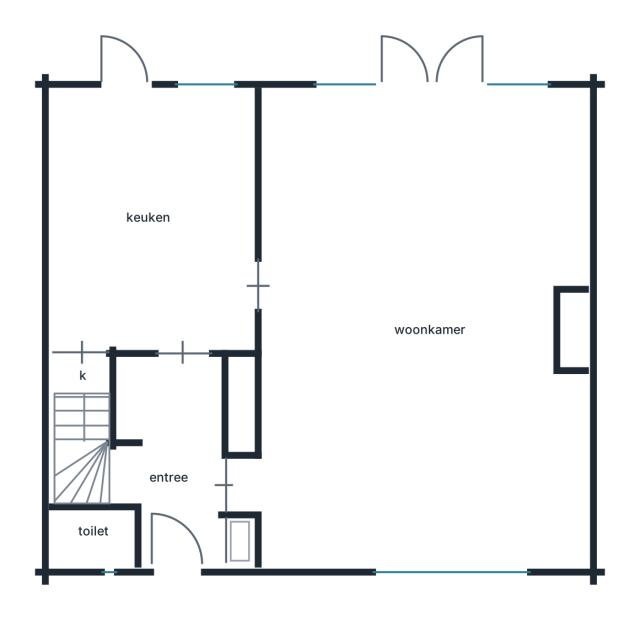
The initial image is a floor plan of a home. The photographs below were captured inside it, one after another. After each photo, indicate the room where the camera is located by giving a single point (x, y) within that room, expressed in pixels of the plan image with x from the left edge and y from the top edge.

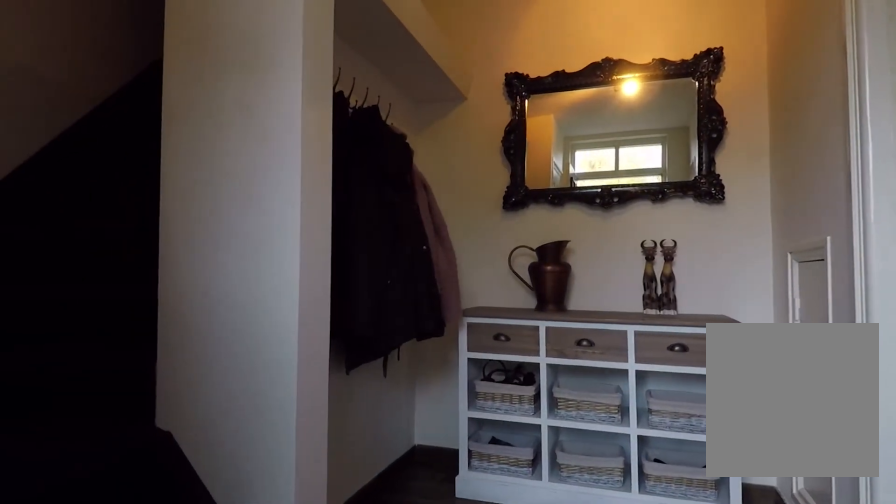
(172, 459)
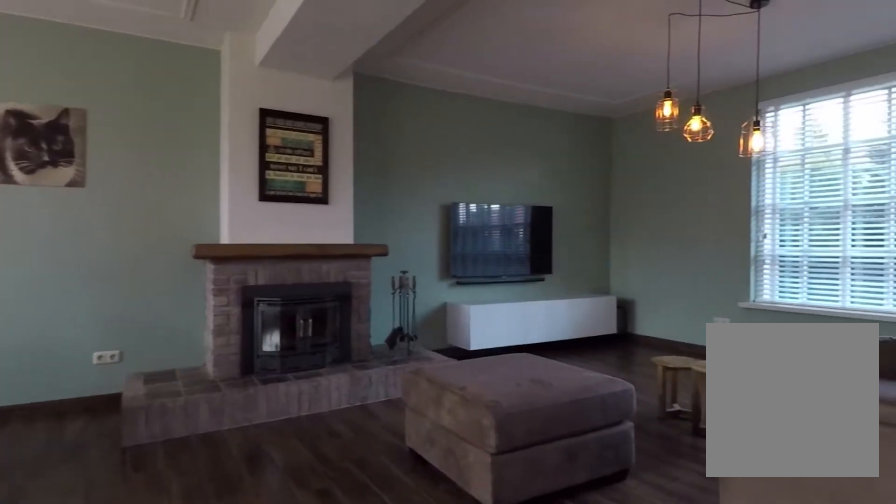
(425, 150)
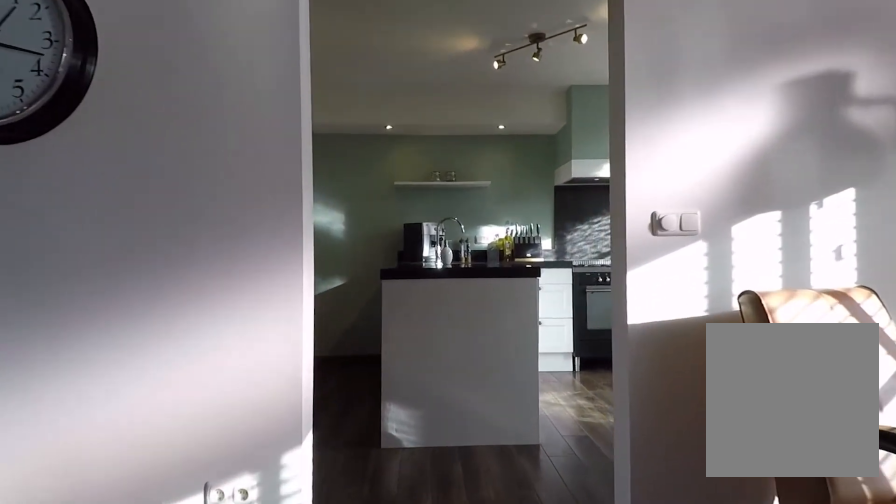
(425, 150)
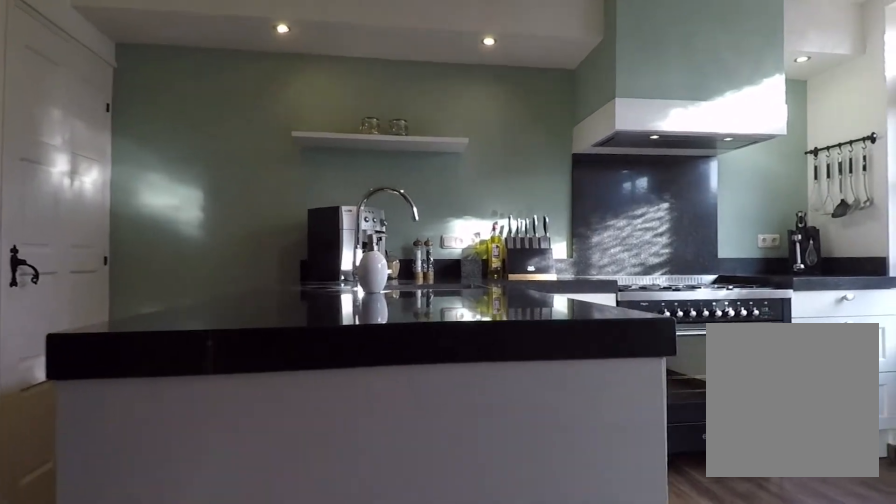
(155, 189)
